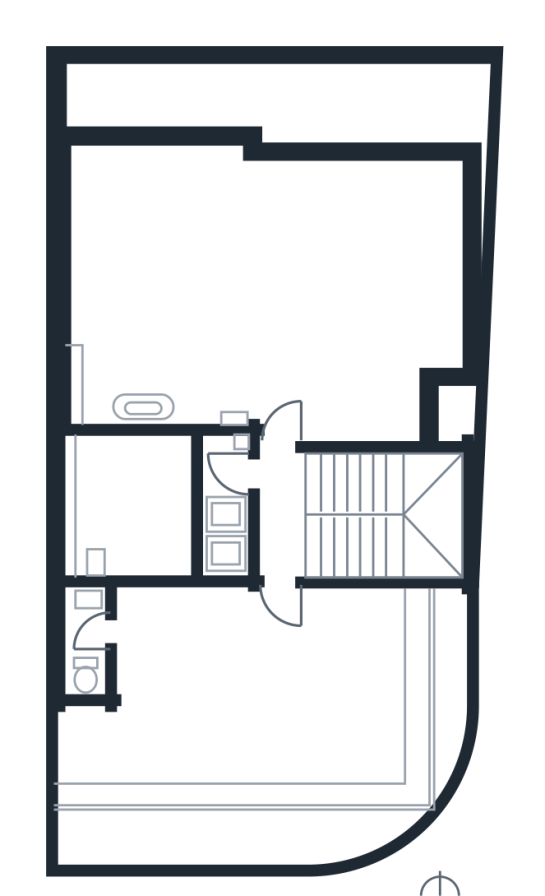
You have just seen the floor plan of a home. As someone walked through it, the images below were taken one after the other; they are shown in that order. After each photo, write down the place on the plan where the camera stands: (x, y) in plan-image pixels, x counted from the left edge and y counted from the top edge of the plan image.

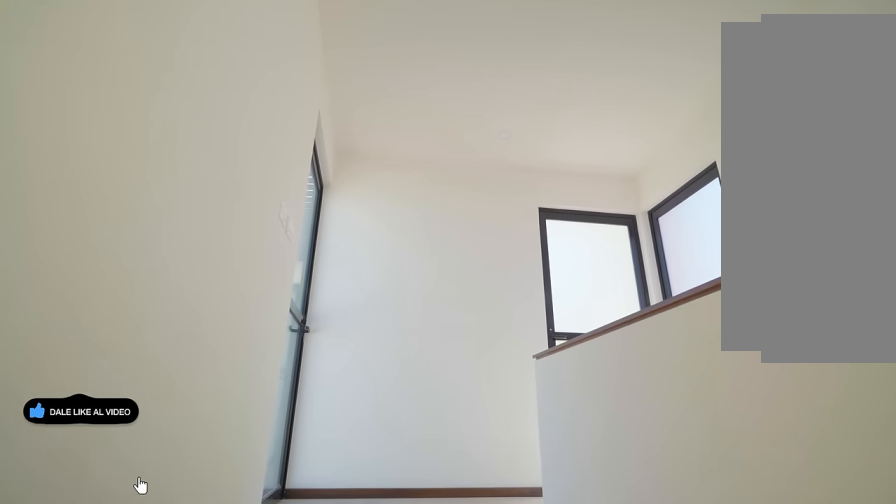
(412, 554)
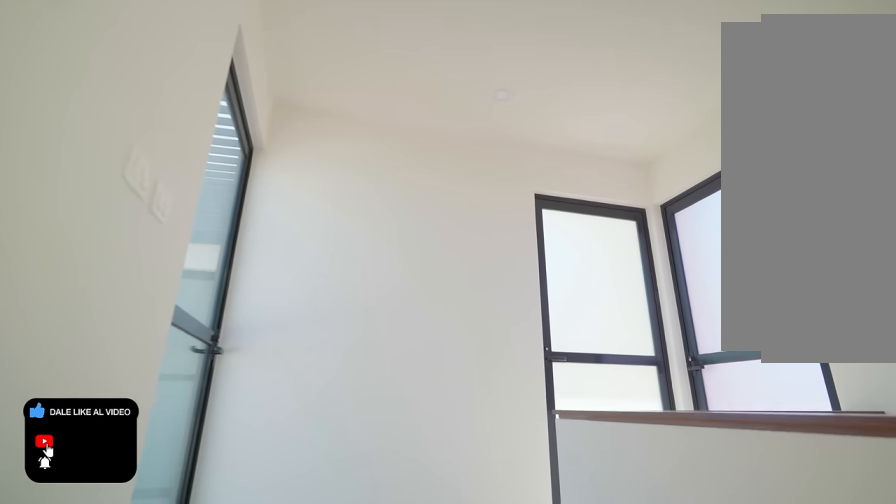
(402, 554)
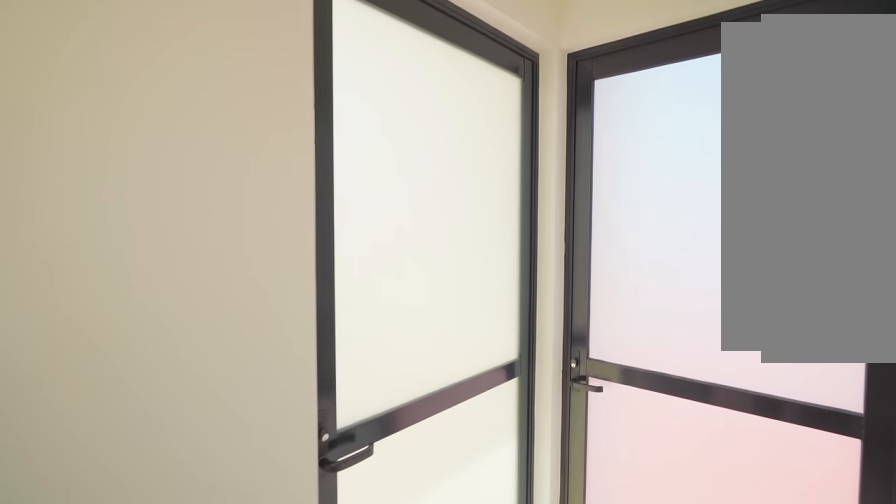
(311, 543)
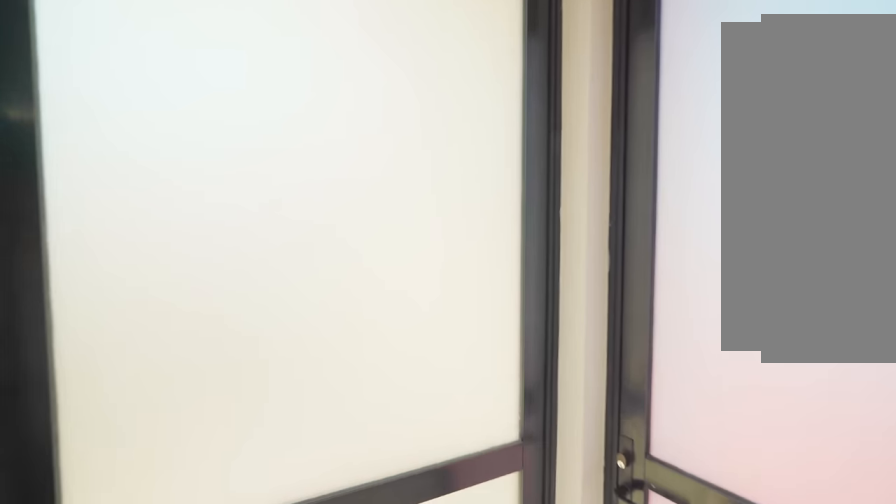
(287, 534)
